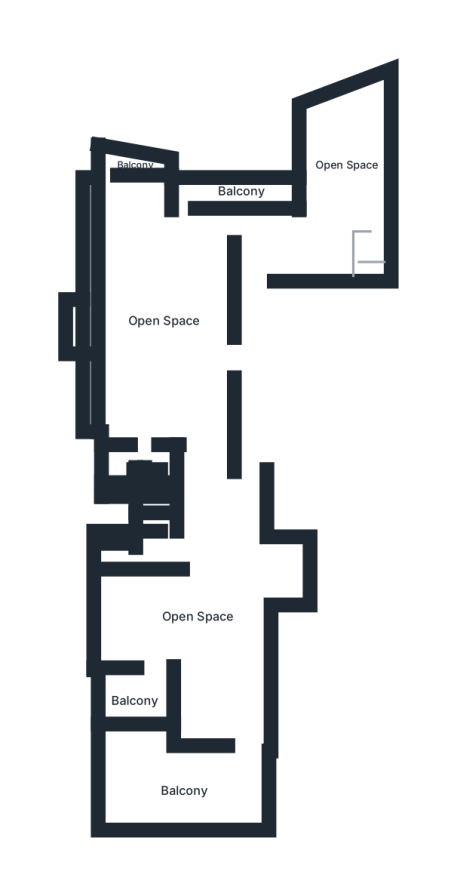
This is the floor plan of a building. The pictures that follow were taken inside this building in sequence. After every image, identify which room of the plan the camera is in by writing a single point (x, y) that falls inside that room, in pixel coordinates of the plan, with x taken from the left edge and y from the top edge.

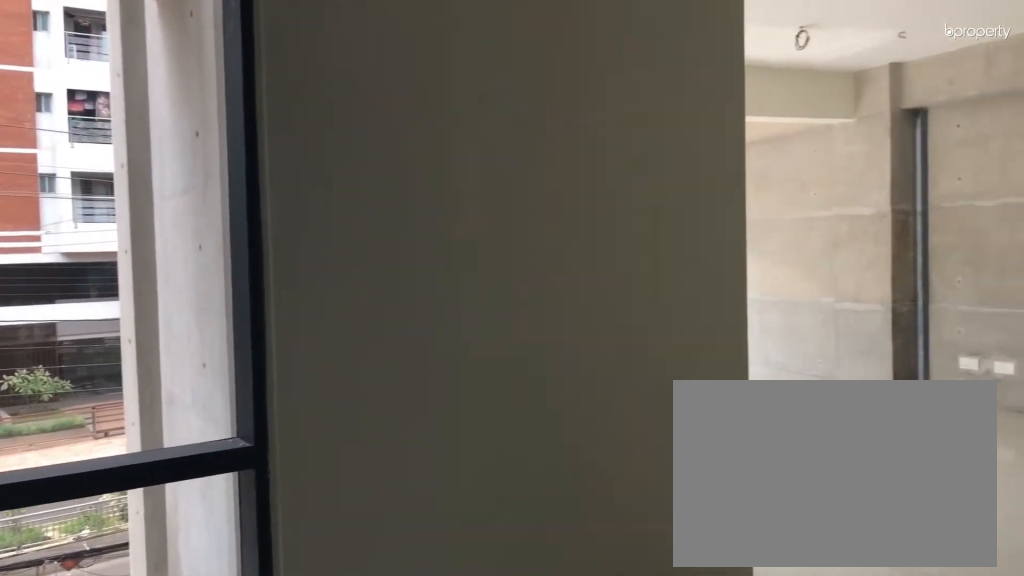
(307, 243)
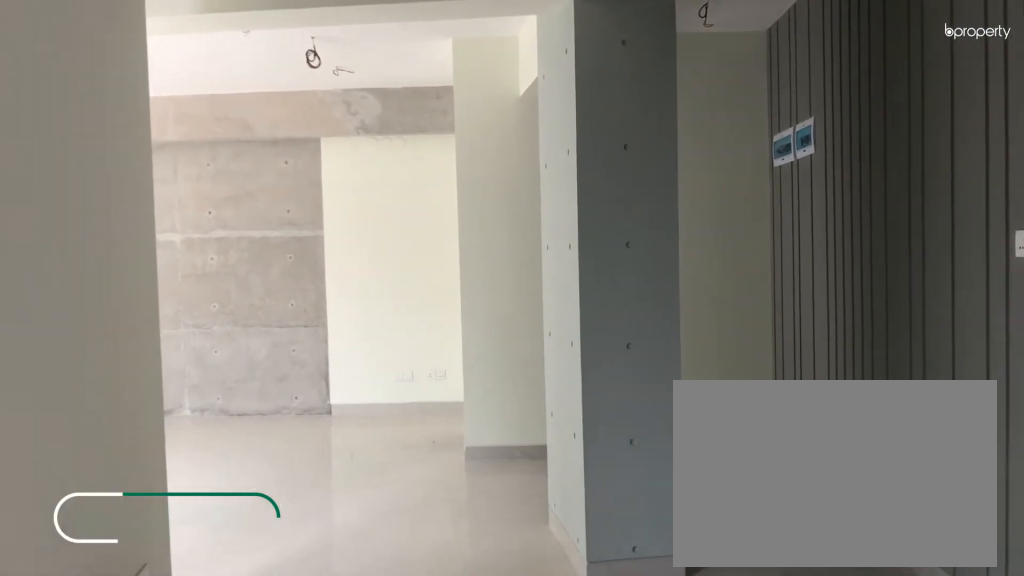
(307, 243)
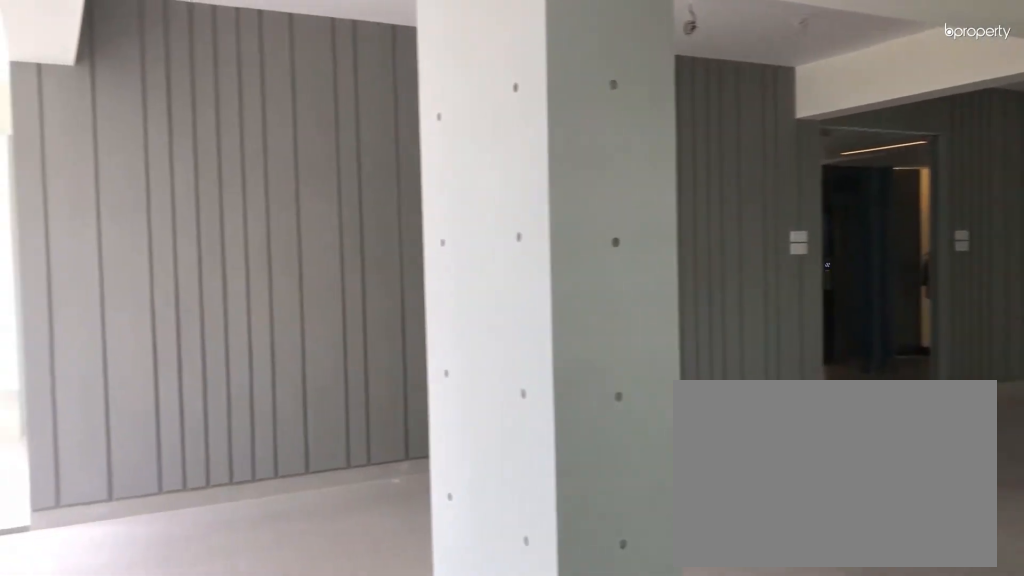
(171, 329)
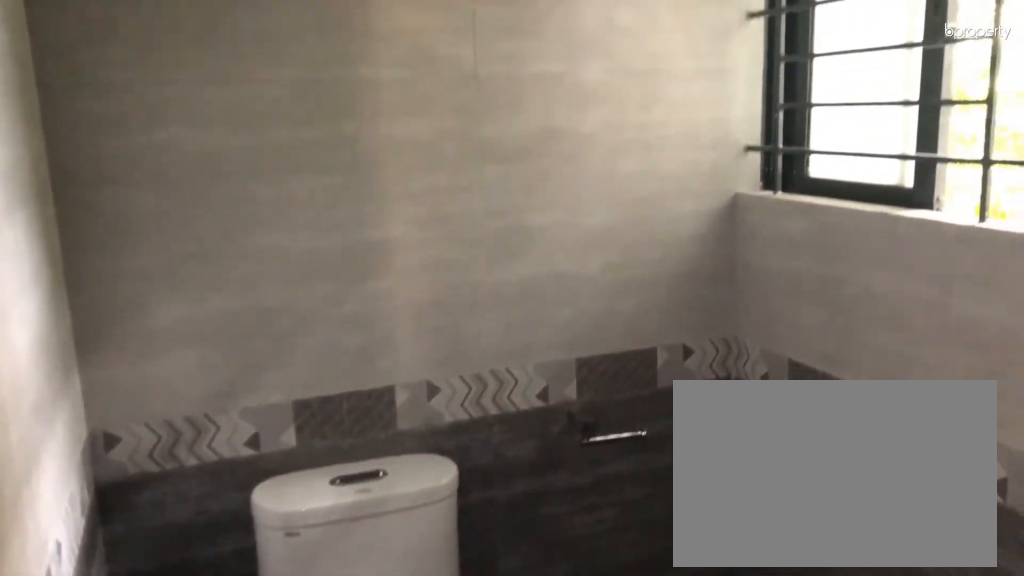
(116, 477)
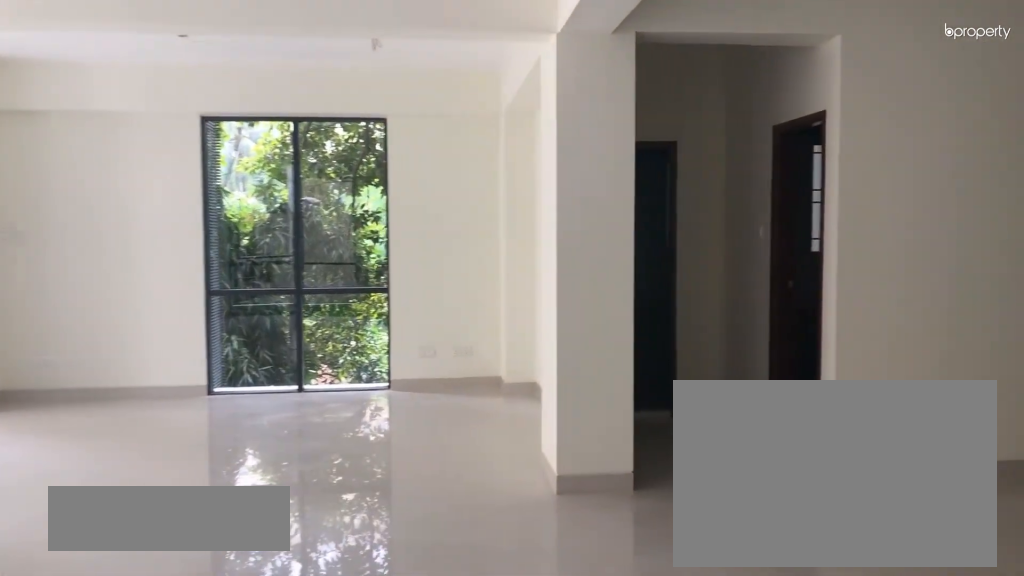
(194, 611)
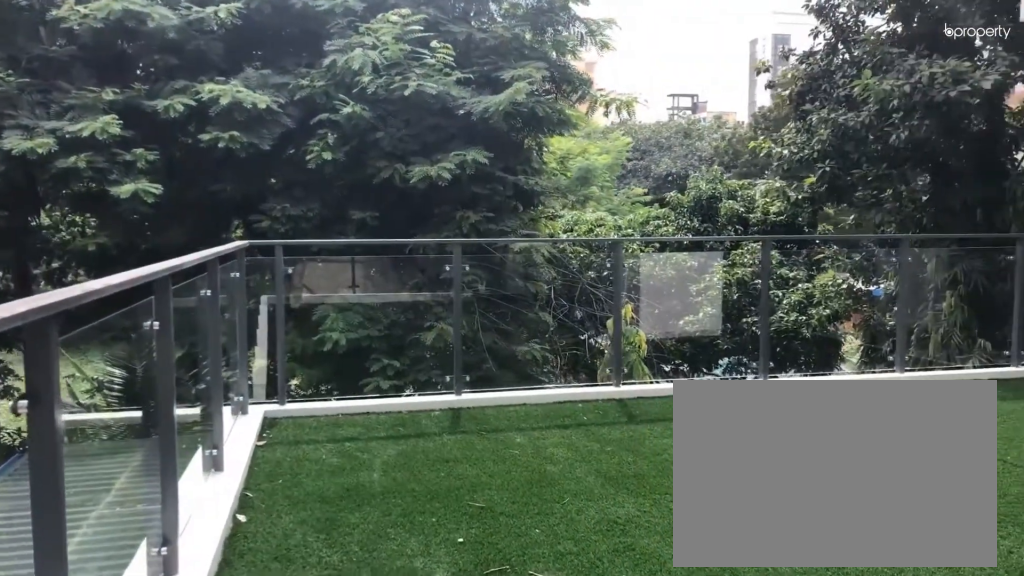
(176, 797)
